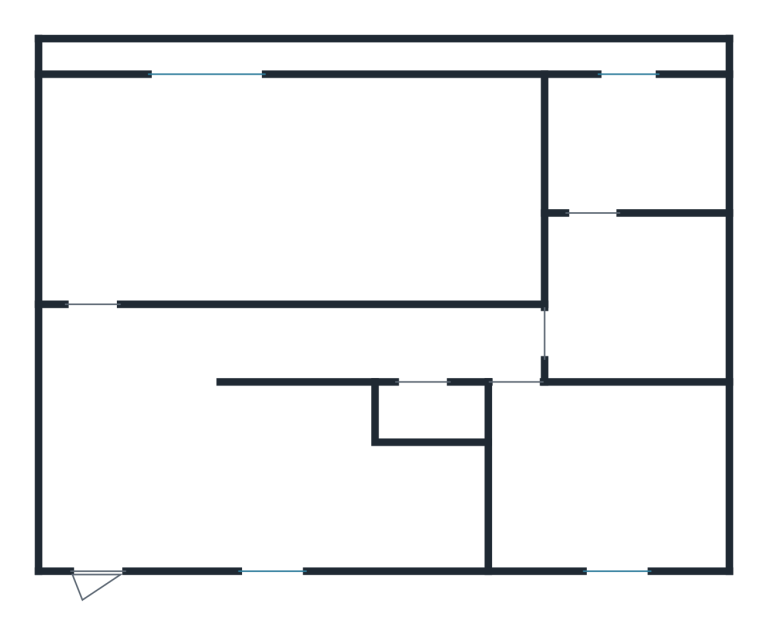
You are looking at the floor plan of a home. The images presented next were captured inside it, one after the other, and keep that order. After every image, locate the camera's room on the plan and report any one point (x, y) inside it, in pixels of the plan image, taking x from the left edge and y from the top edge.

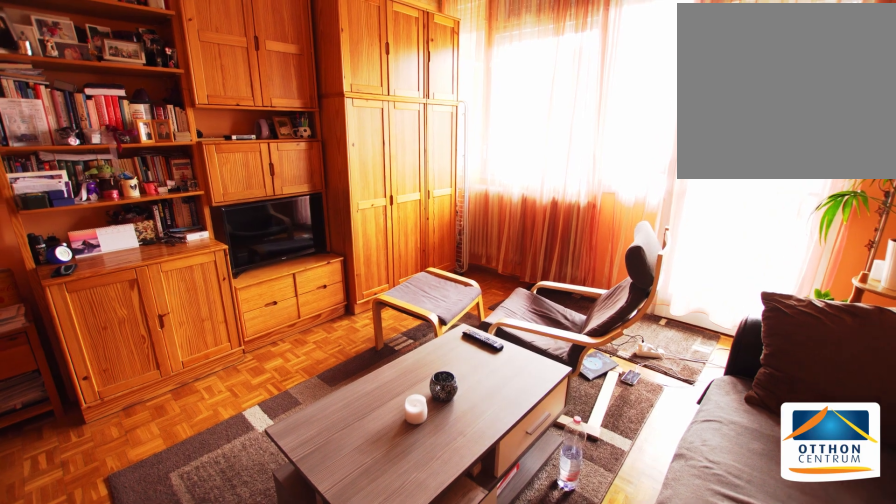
(286, 183)
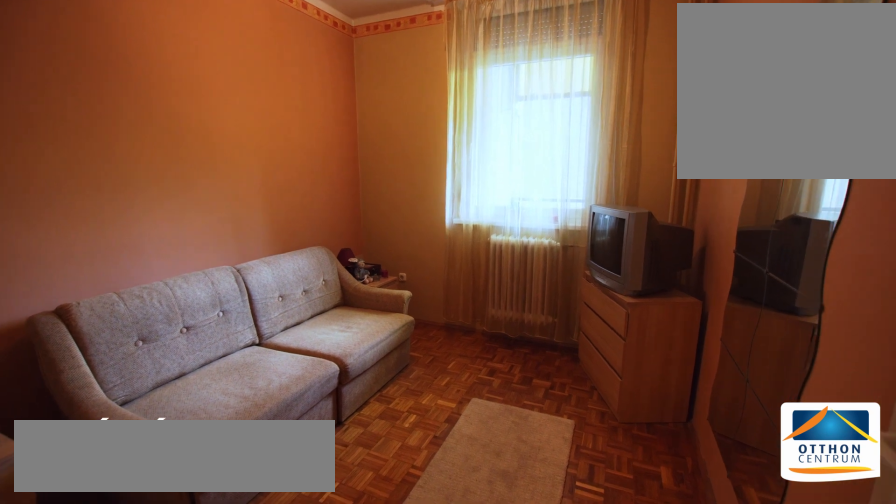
(615, 476)
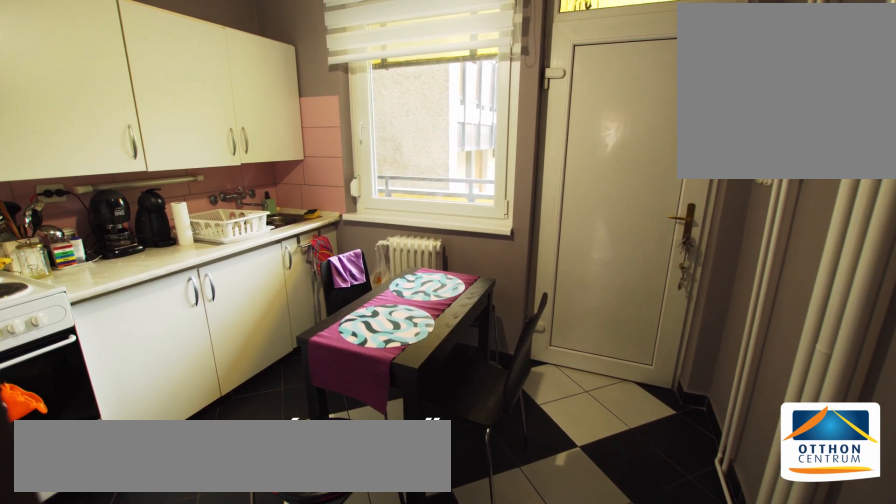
(267, 474)
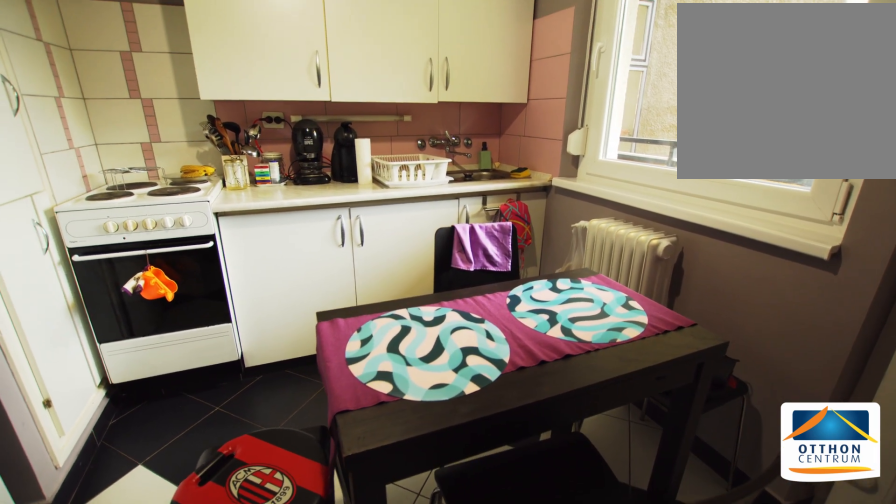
(266, 476)
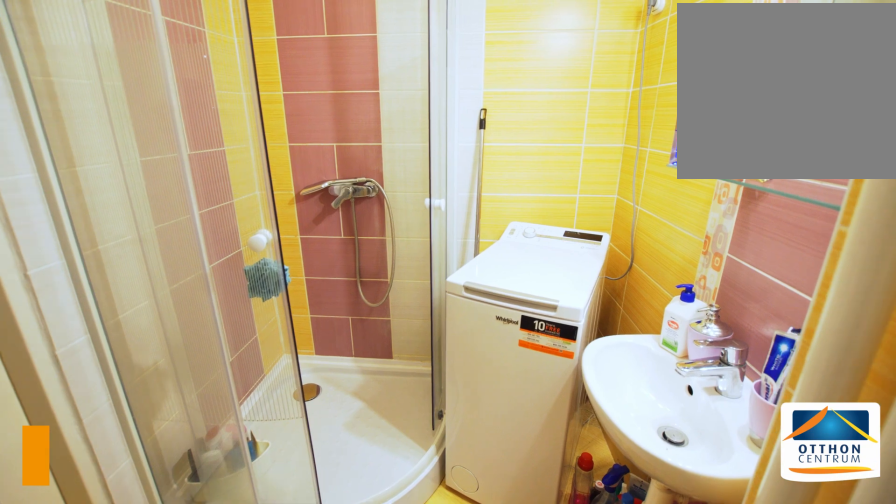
(647, 306)
